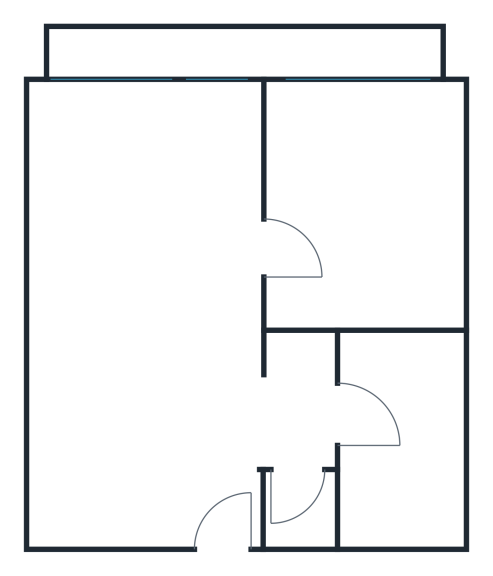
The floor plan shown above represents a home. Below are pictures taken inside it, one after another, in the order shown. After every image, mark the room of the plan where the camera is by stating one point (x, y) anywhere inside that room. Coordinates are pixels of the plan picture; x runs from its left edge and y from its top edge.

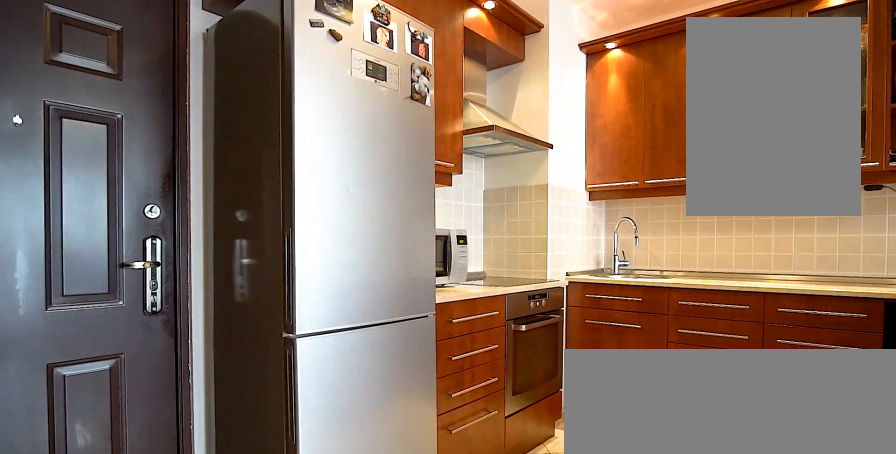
(226, 484)
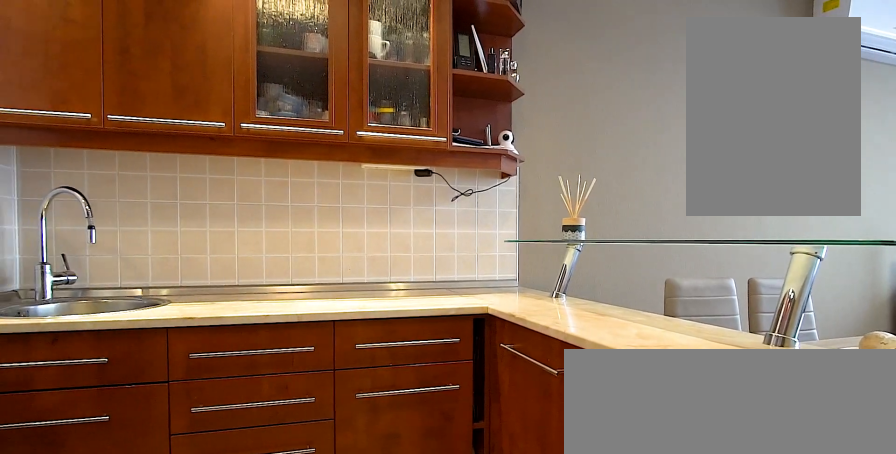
(139, 441)
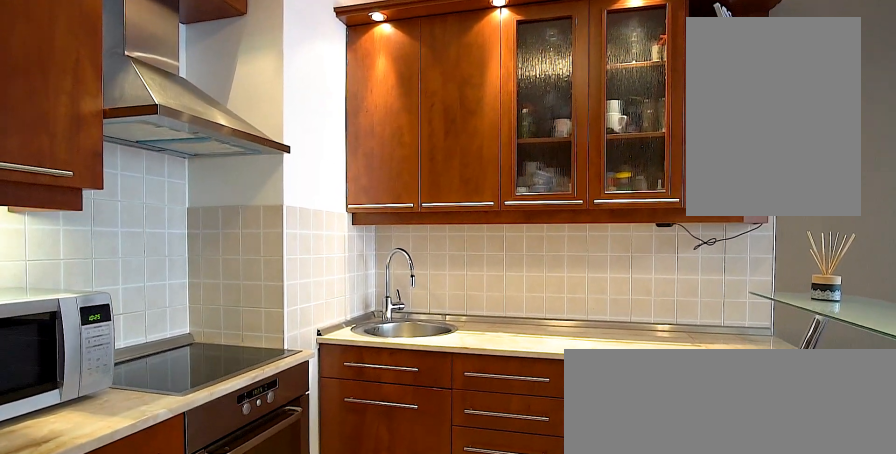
(138, 440)
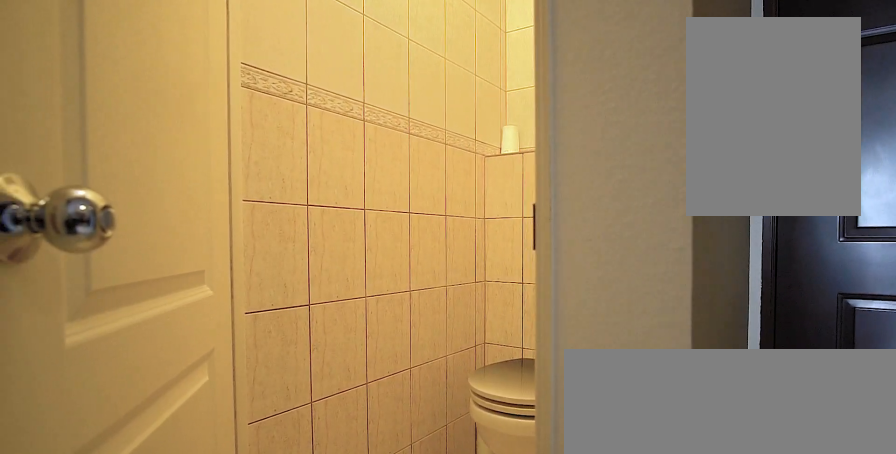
(299, 501)
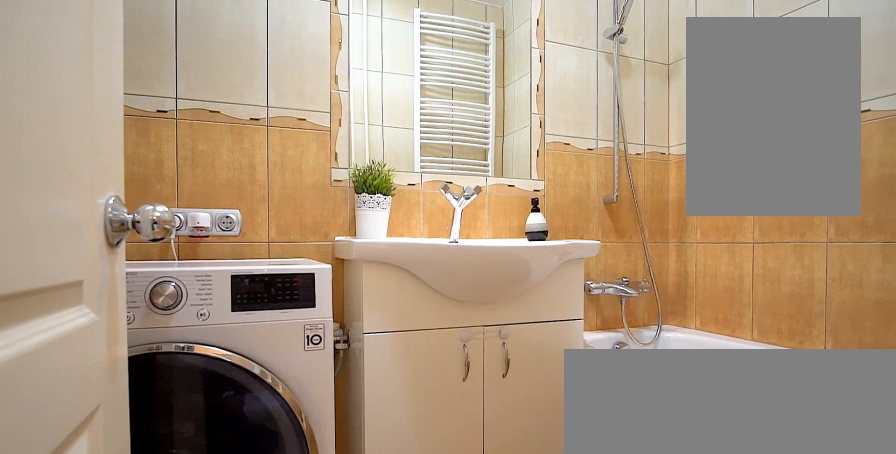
(389, 429)
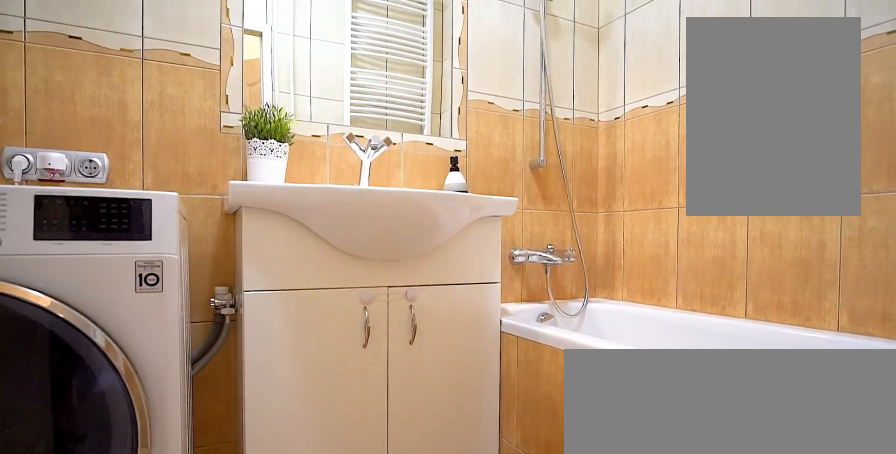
(389, 429)
